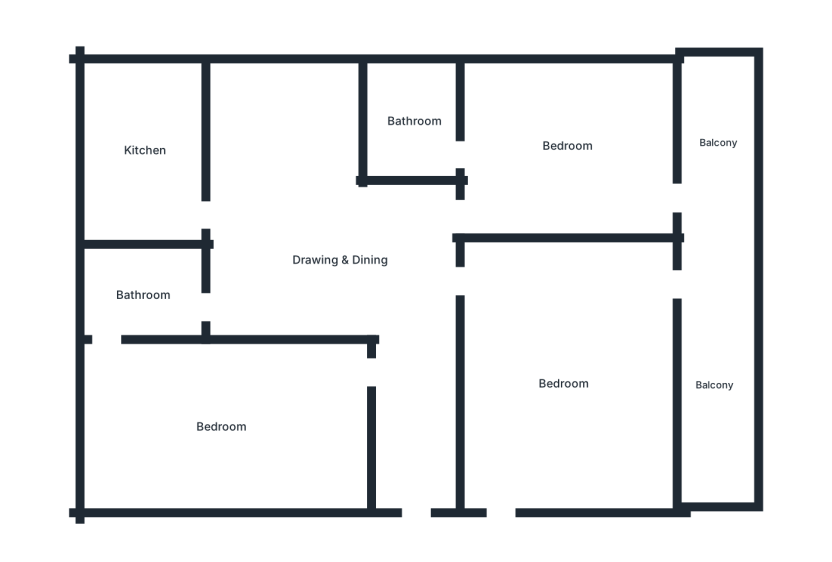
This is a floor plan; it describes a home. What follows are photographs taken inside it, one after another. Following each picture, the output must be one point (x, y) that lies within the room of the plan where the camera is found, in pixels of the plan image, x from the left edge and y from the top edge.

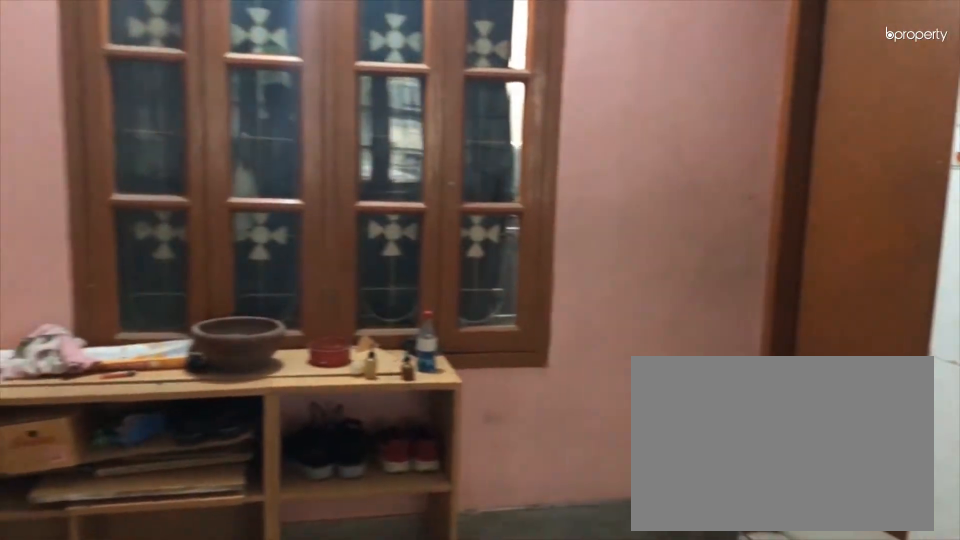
(340, 264)
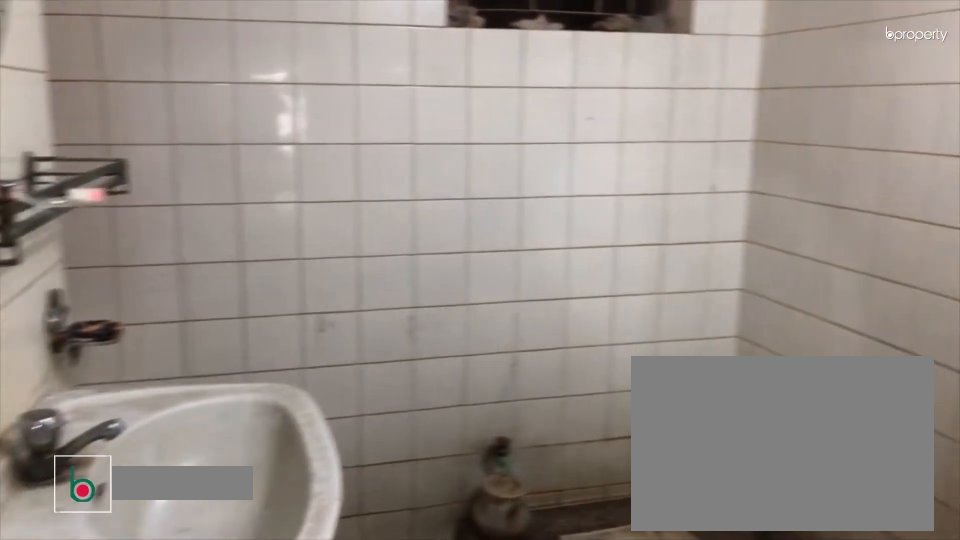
(143, 296)
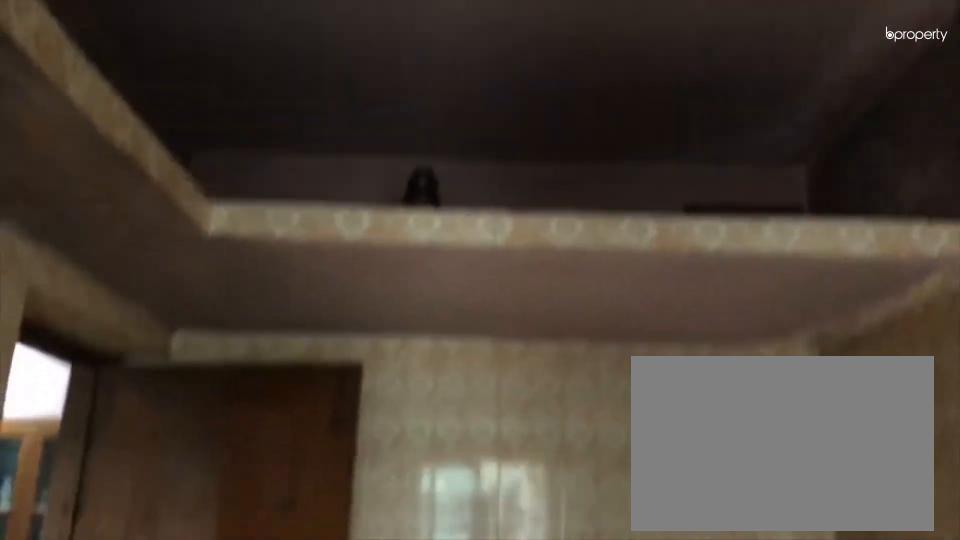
(146, 149)
